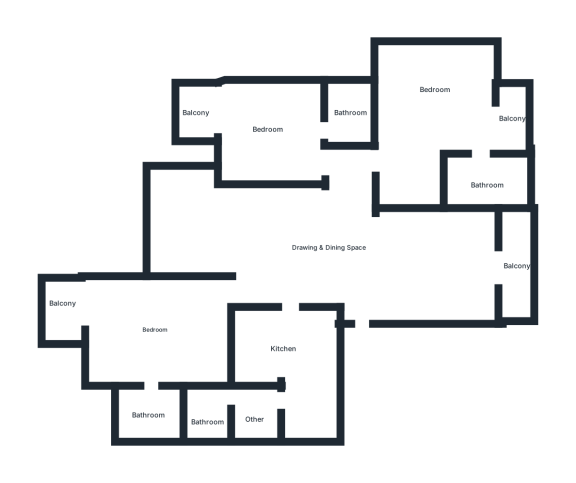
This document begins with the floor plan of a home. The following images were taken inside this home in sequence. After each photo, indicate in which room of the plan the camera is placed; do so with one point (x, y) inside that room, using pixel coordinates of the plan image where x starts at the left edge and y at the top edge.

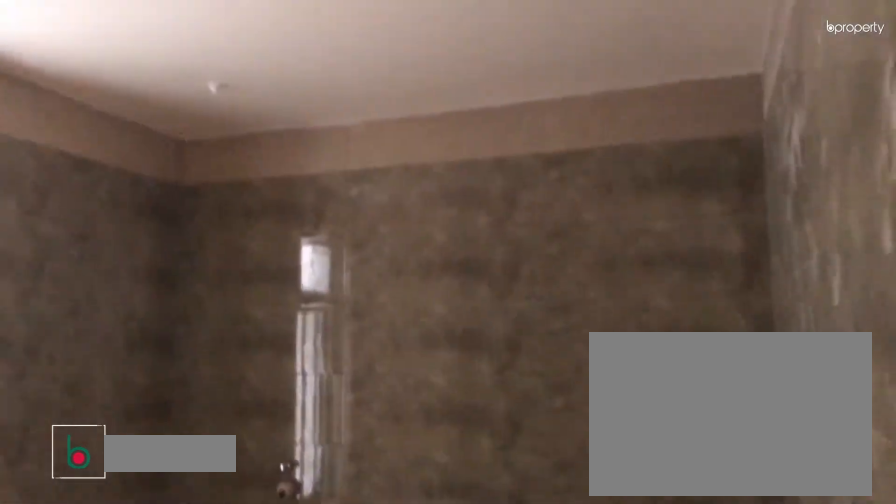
(158, 409)
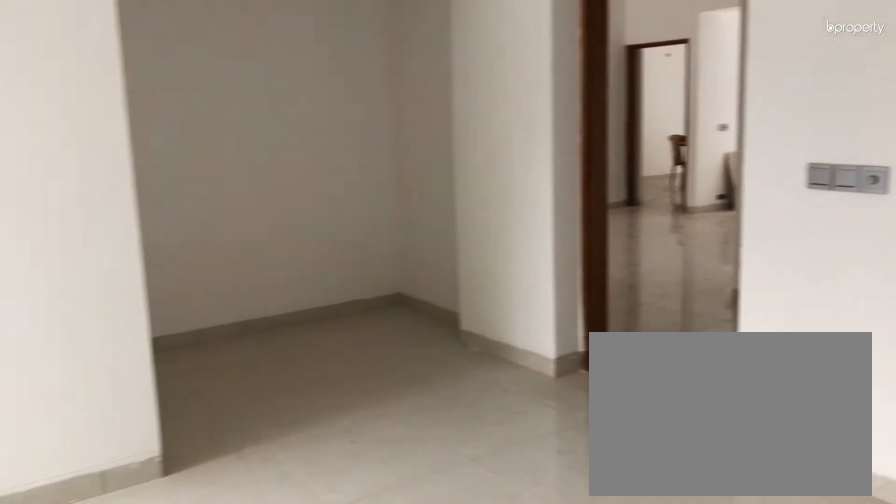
(439, 116)
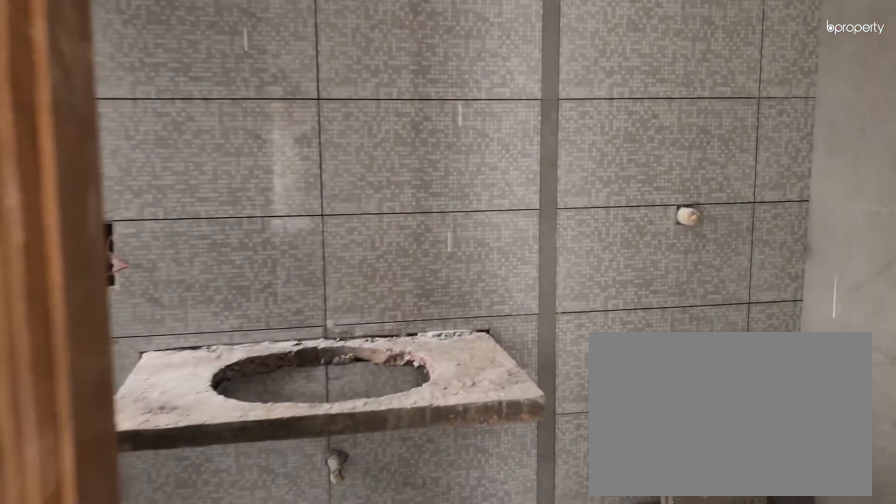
(481, 184)
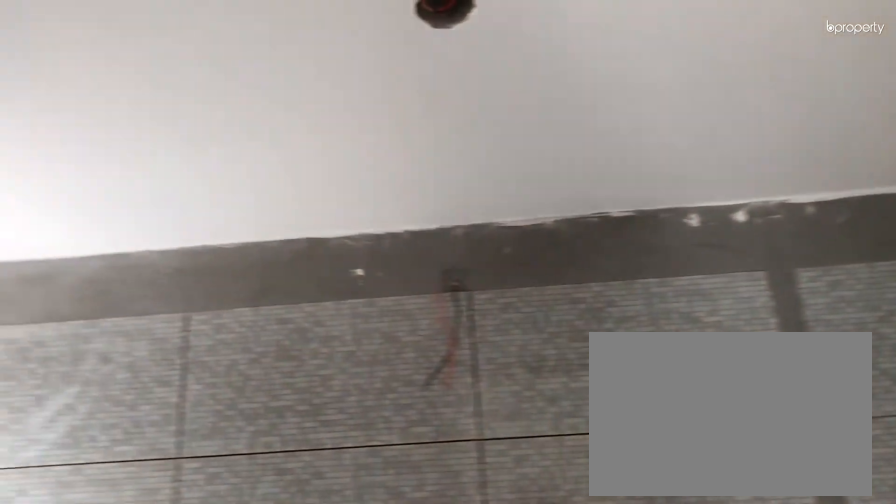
(481, 184)
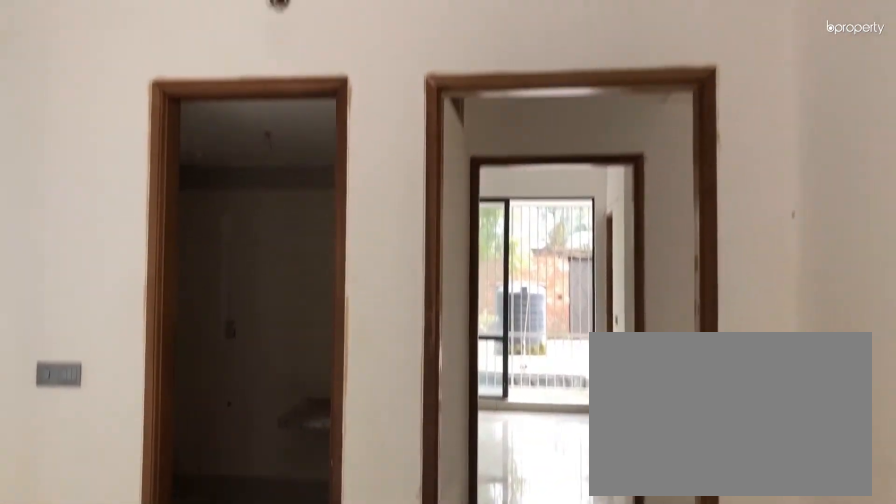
(284, 132)
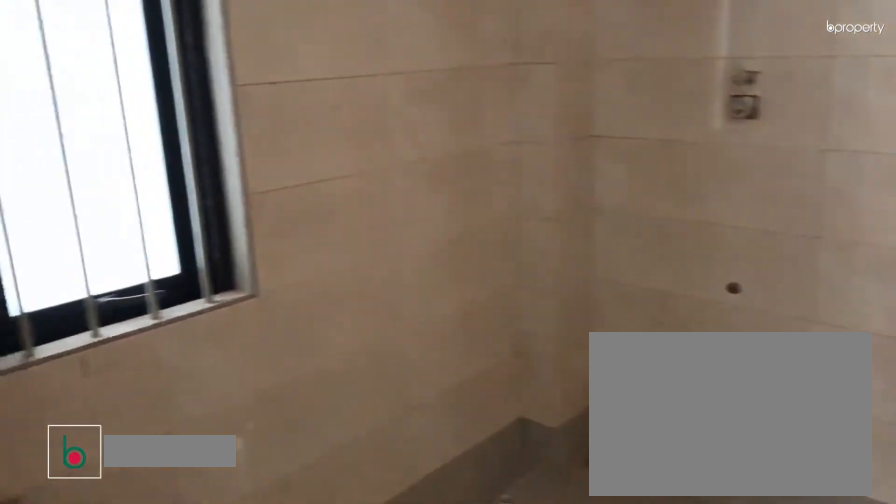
(356, 115)
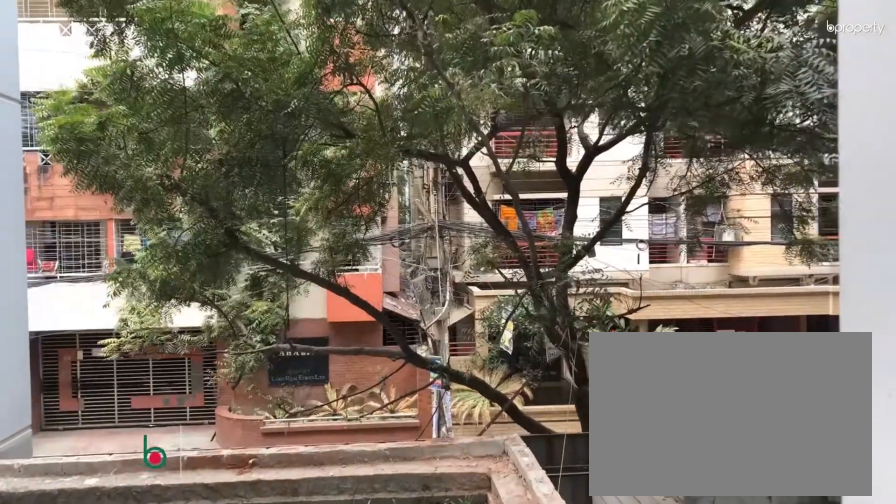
(215, 113)
